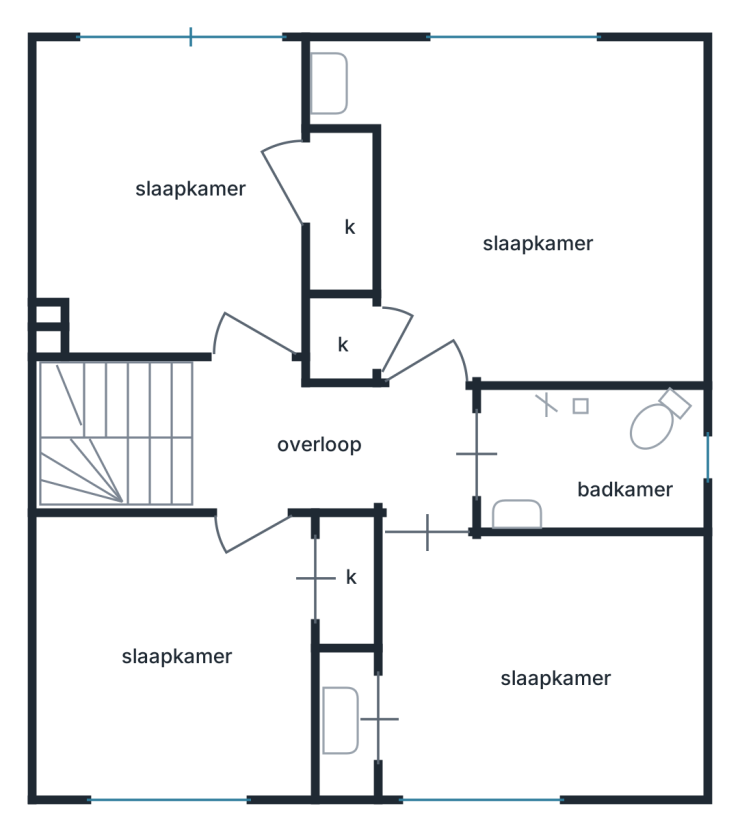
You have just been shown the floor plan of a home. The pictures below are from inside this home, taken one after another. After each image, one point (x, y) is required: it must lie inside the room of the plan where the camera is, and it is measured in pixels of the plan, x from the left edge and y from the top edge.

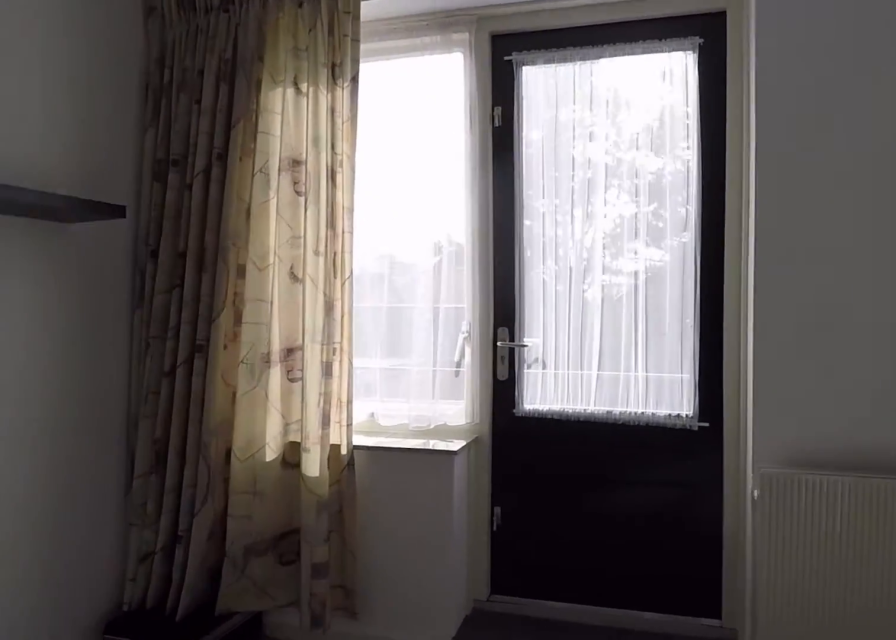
(173, 198)
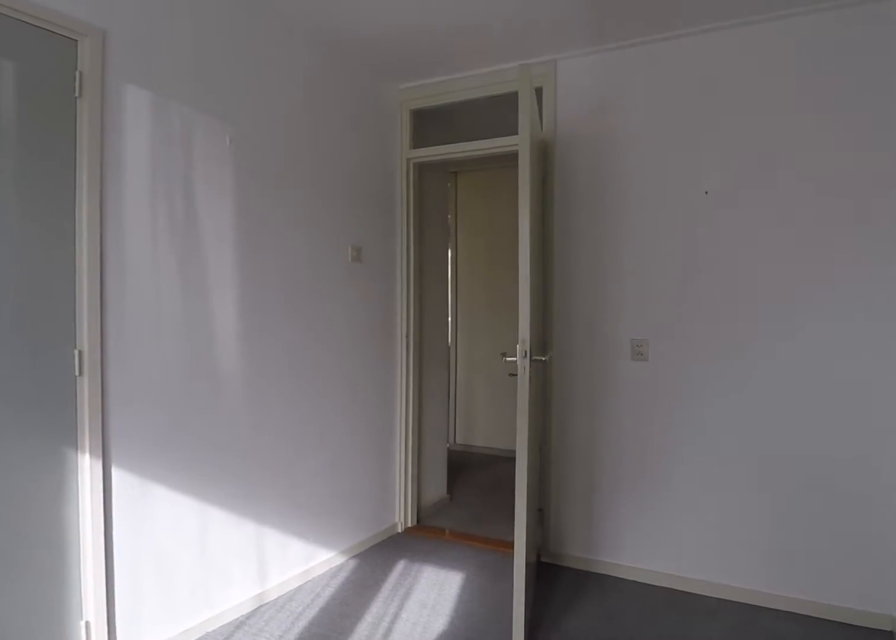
(173, 198)
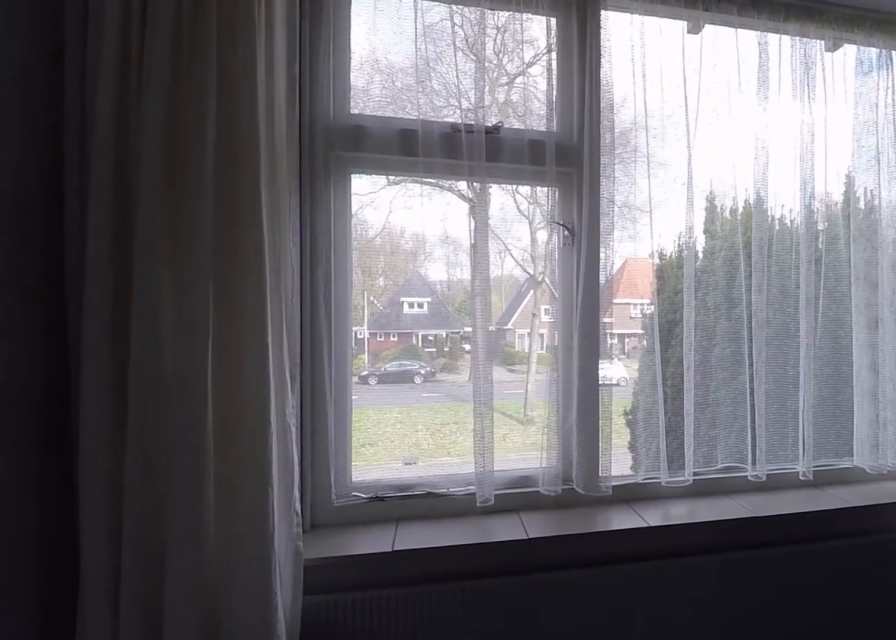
(175, 654)
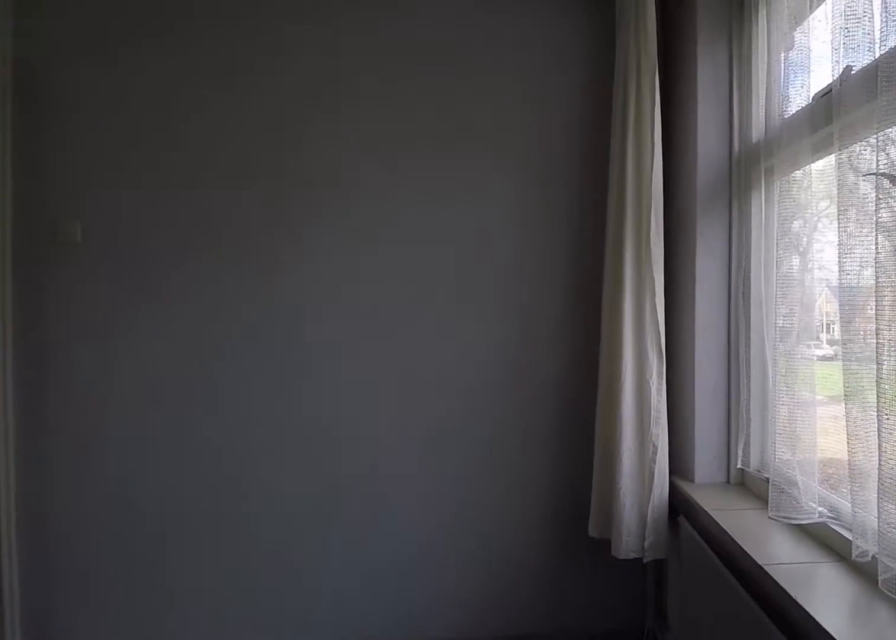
(175, 654)
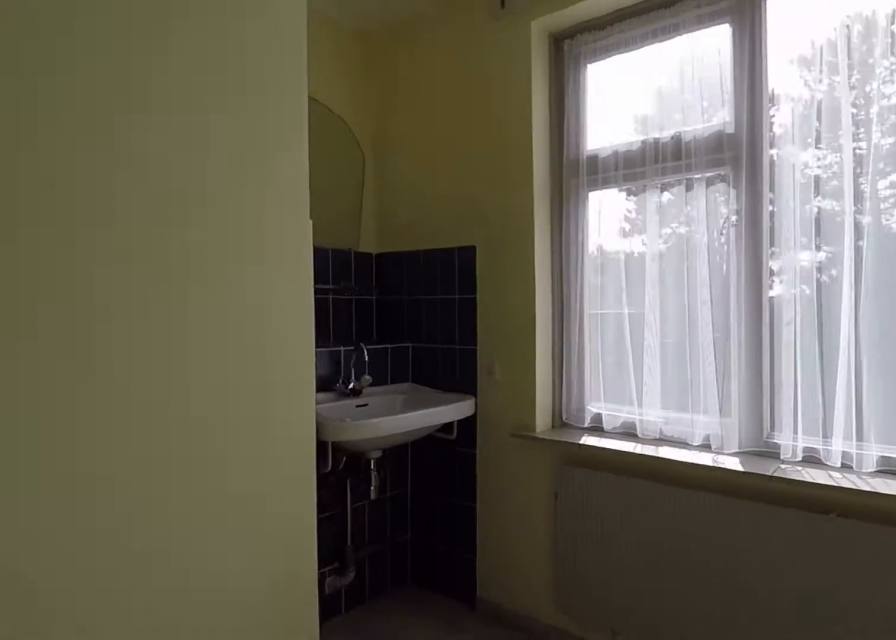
(528, 209)
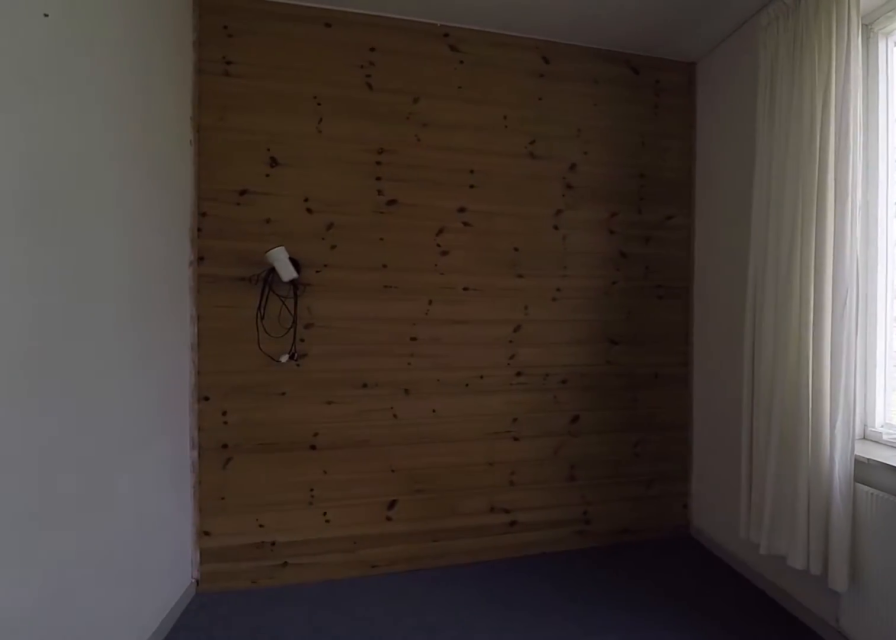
(543, 663)
